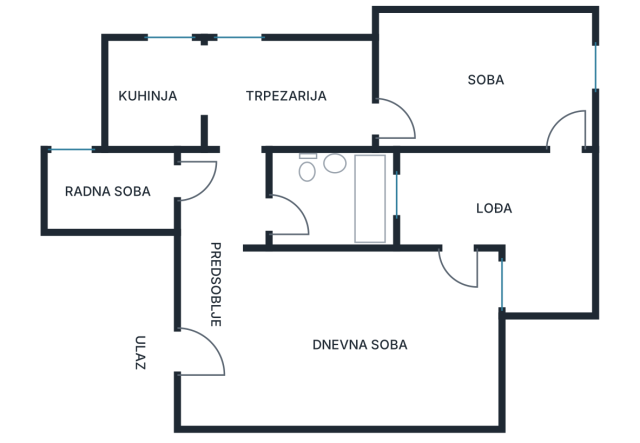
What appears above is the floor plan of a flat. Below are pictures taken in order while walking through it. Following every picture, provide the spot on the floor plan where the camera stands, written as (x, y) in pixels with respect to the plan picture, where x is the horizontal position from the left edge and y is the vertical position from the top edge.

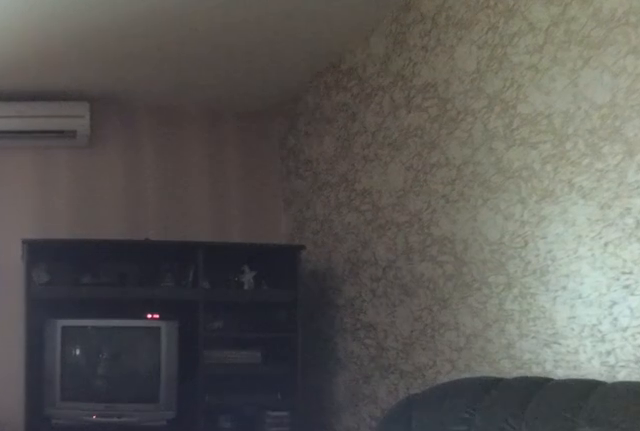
(300, 343)
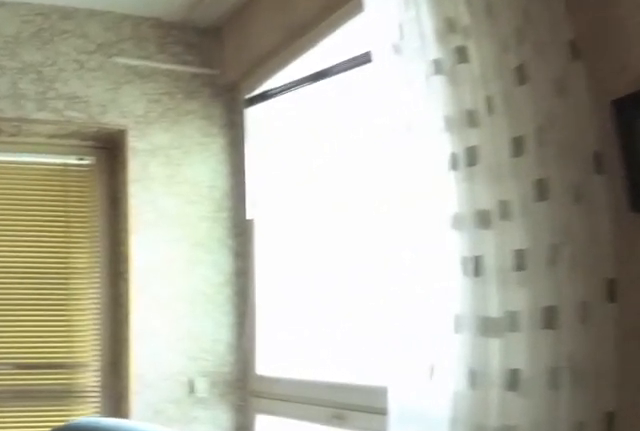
(407, 351)
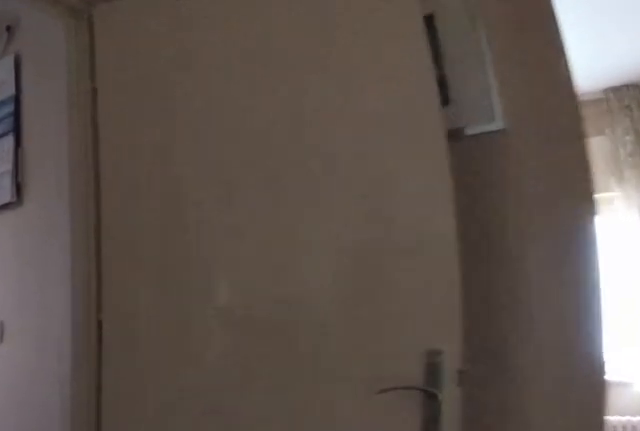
(228, 237)
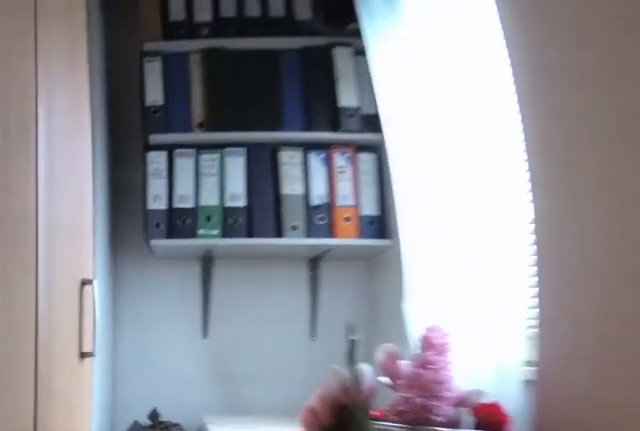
(150, 182)
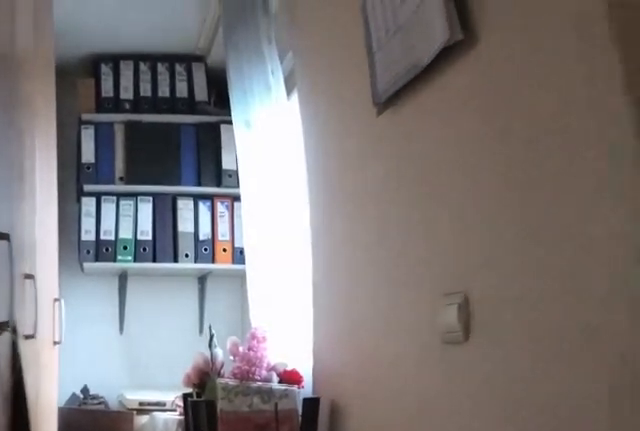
(184, 182)
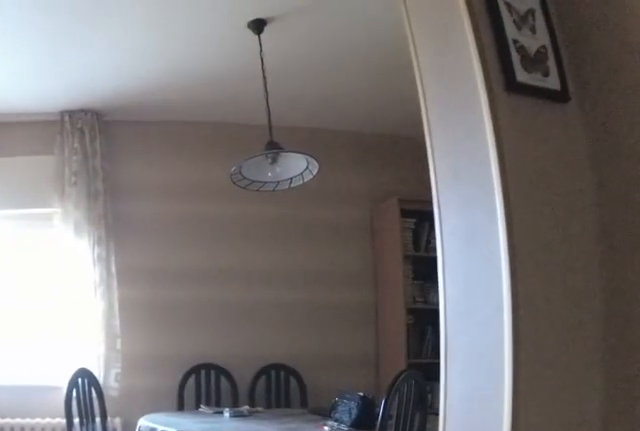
(233, 207)
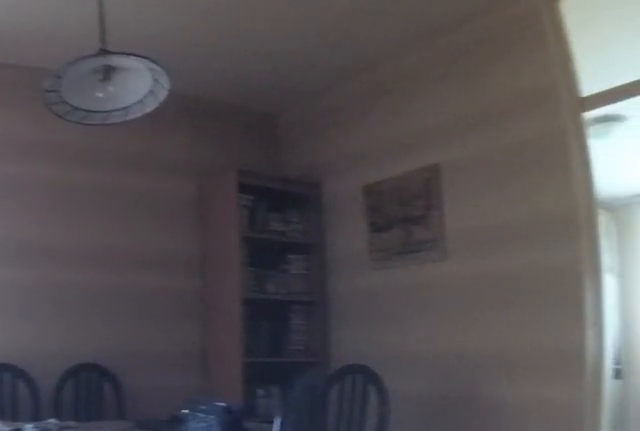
(225, 168)
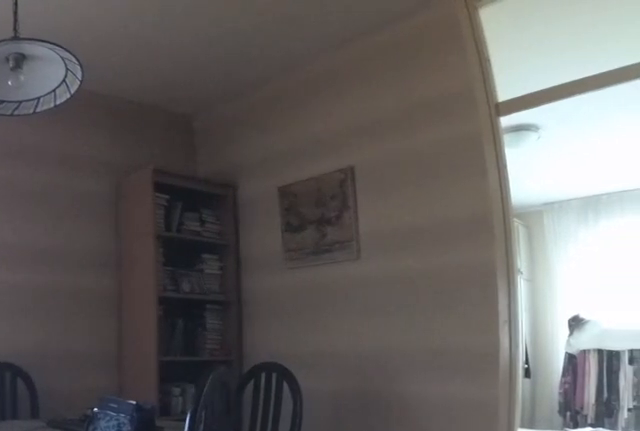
(221, 151)
